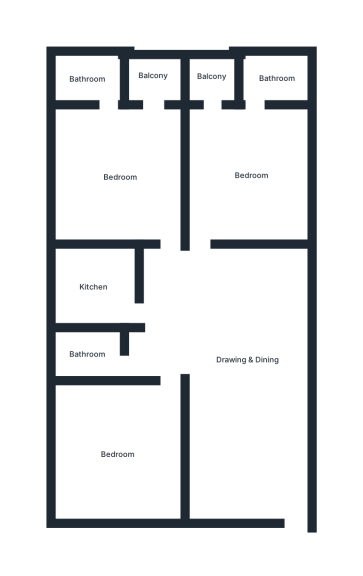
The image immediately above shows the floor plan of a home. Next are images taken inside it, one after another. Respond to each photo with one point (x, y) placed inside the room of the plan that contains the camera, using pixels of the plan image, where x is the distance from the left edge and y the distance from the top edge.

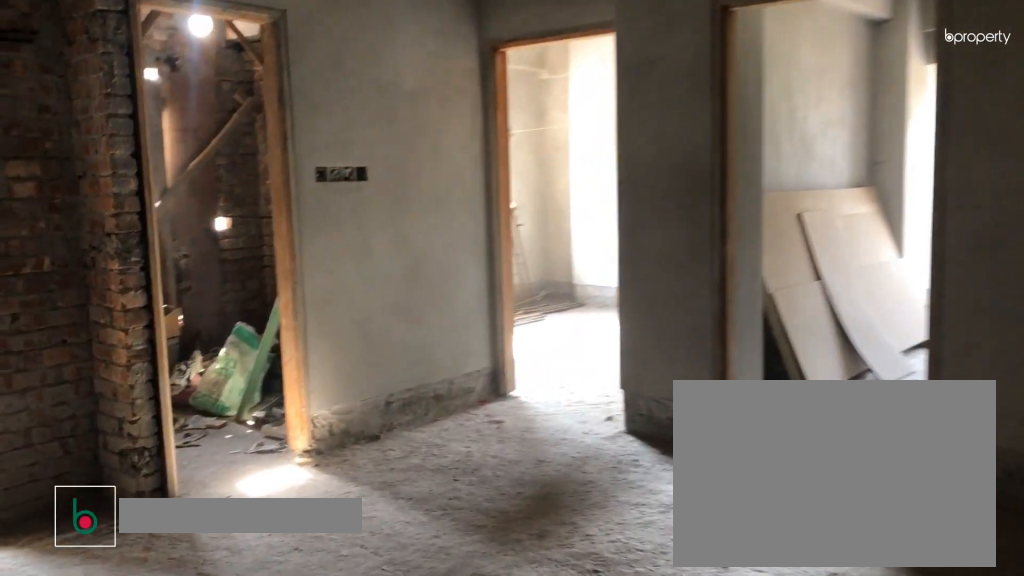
(250, 359)
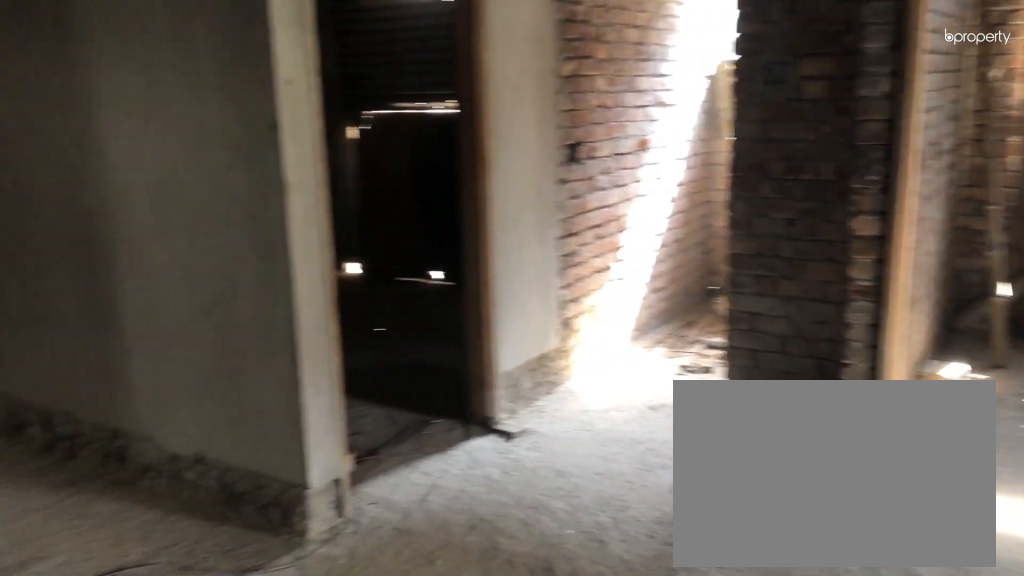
(249, 359)
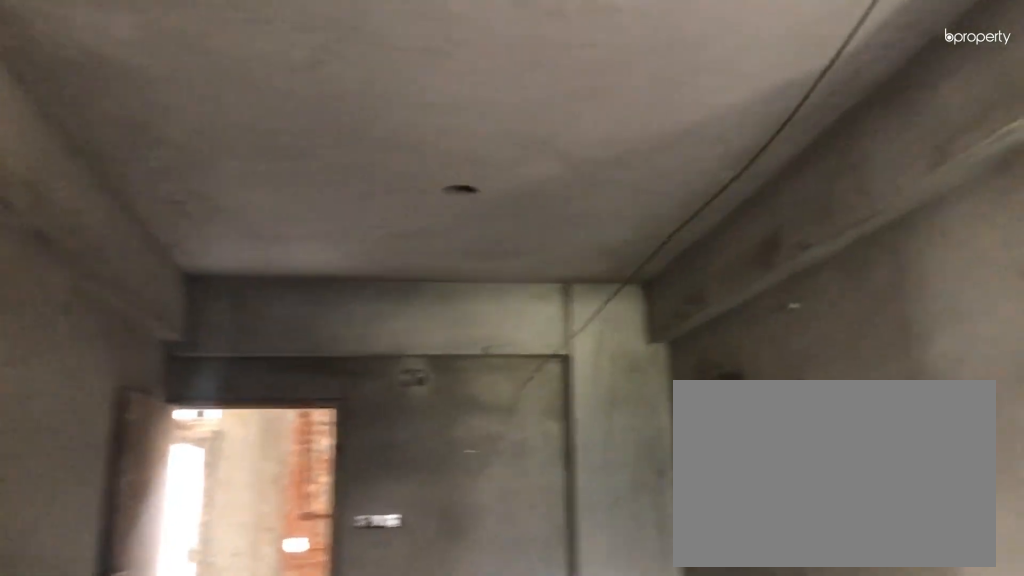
(249, 359)
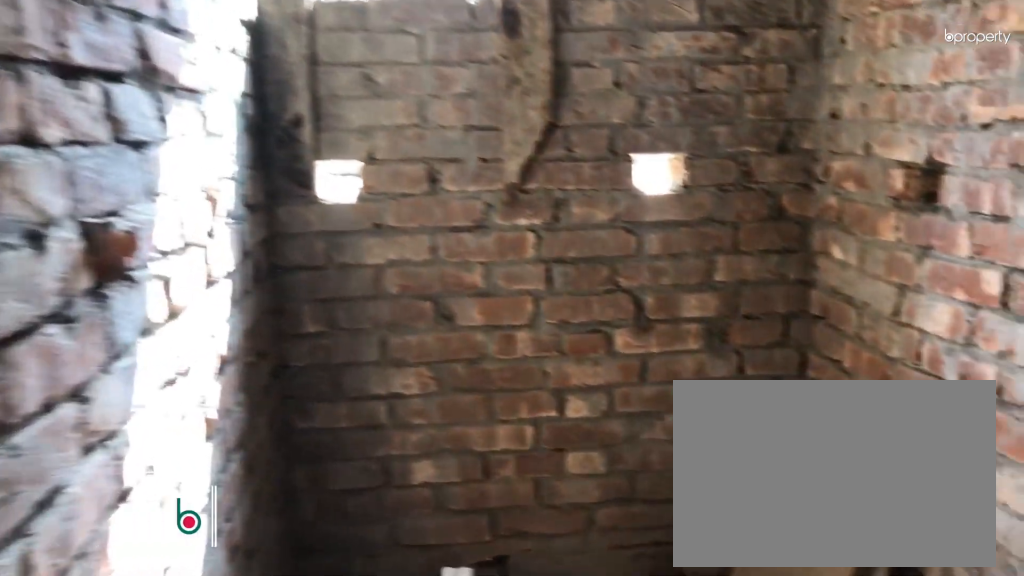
(88, 352)
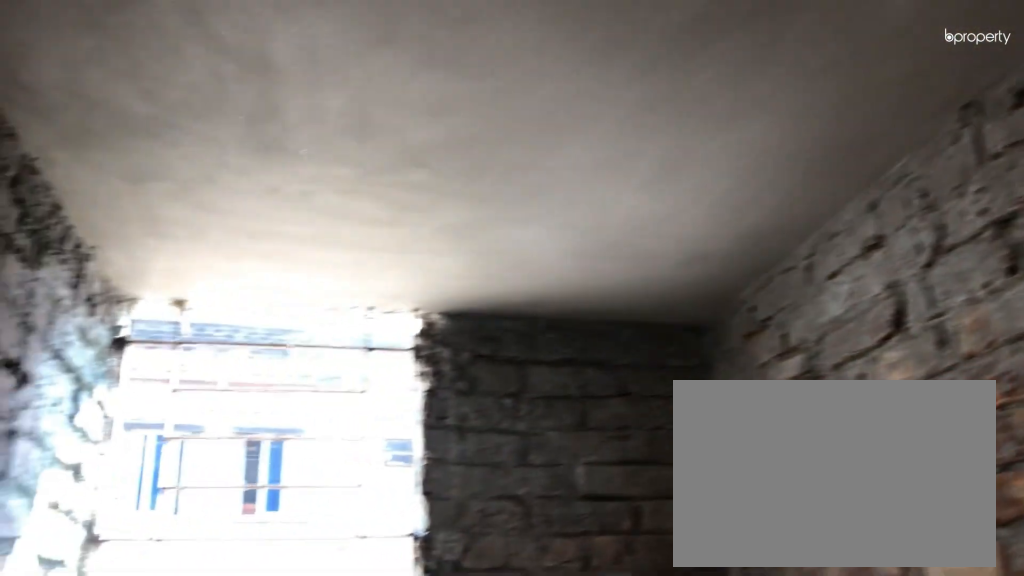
(88, 352)
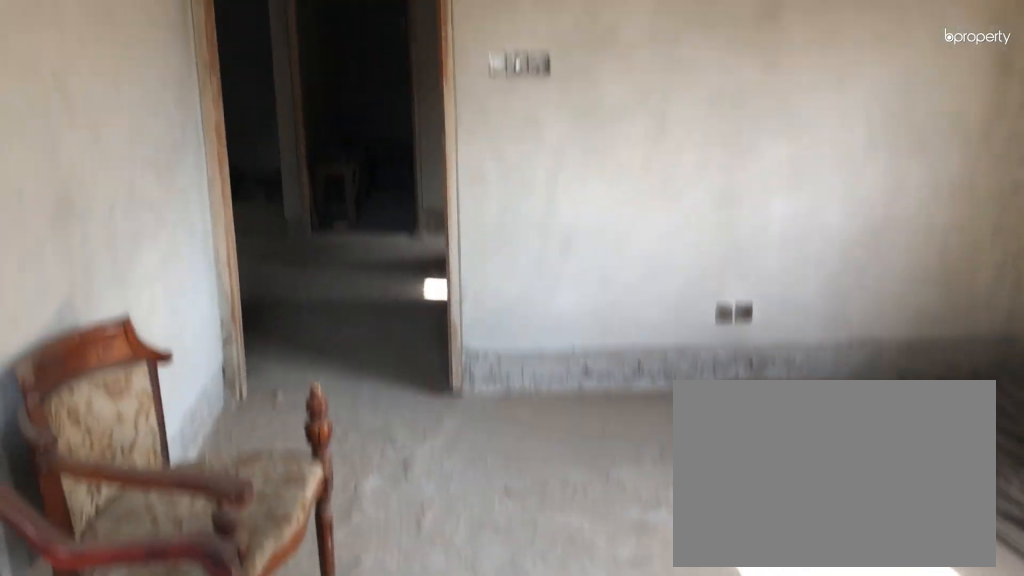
(122, 176)
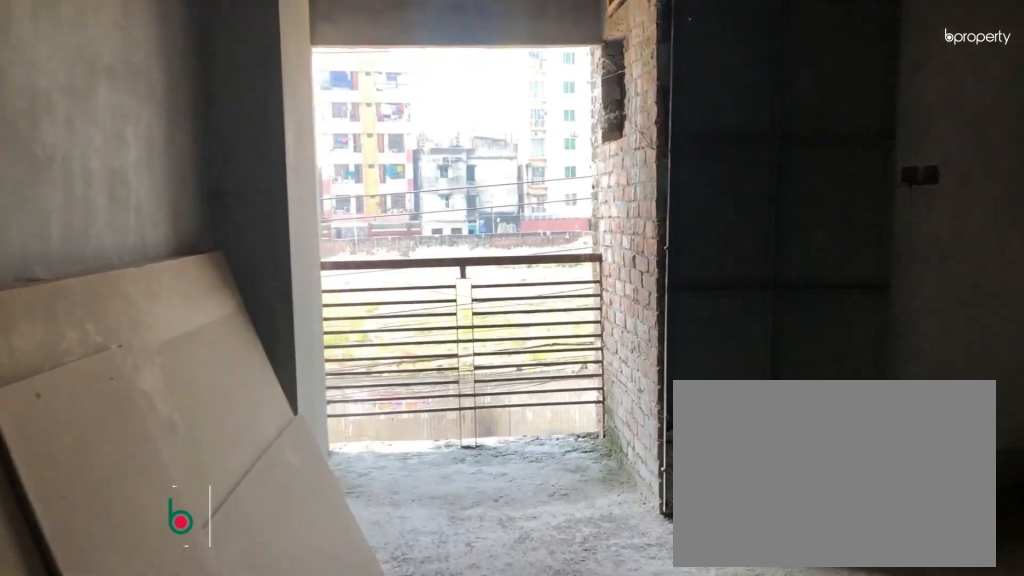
(251, 176)
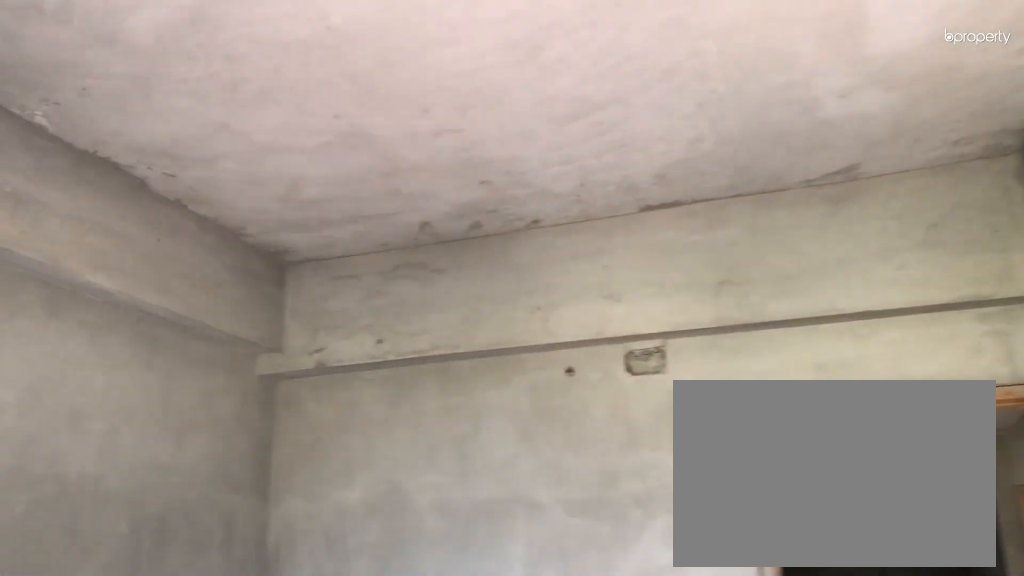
(251, 176)
